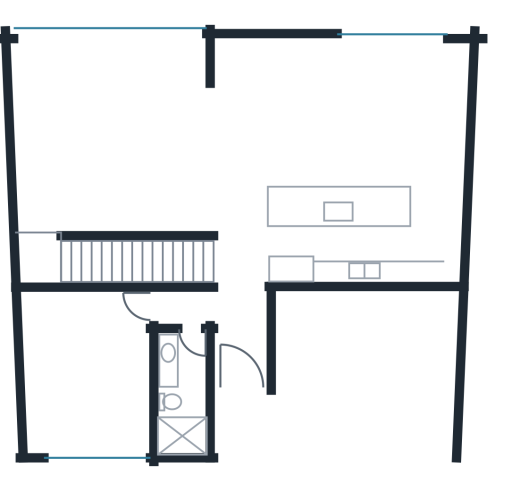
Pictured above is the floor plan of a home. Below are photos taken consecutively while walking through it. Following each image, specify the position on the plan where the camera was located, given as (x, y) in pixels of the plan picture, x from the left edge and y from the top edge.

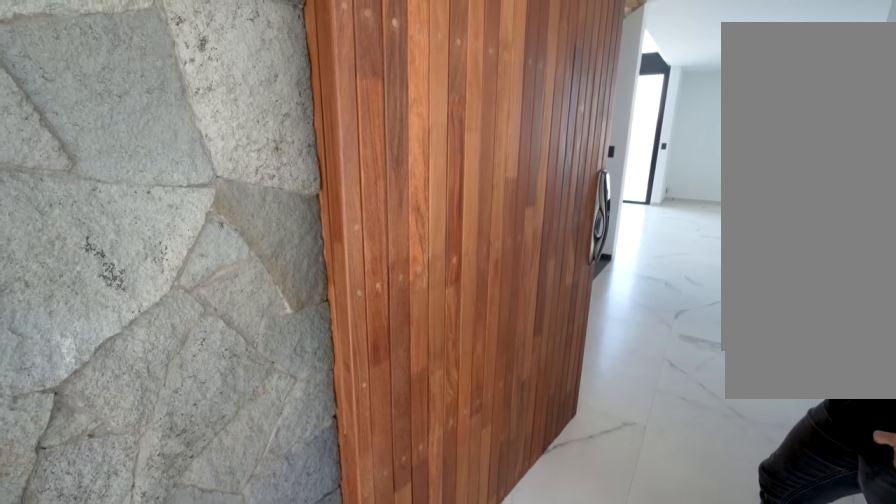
(237, 407)
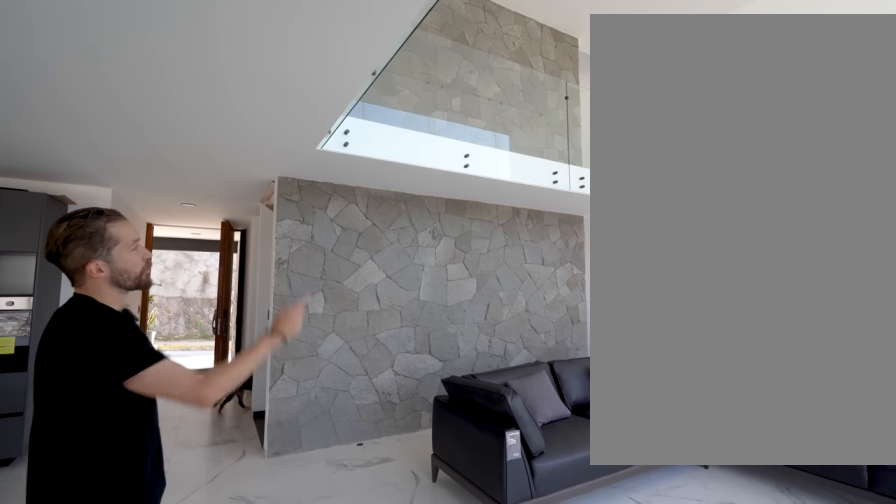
(264, 97)
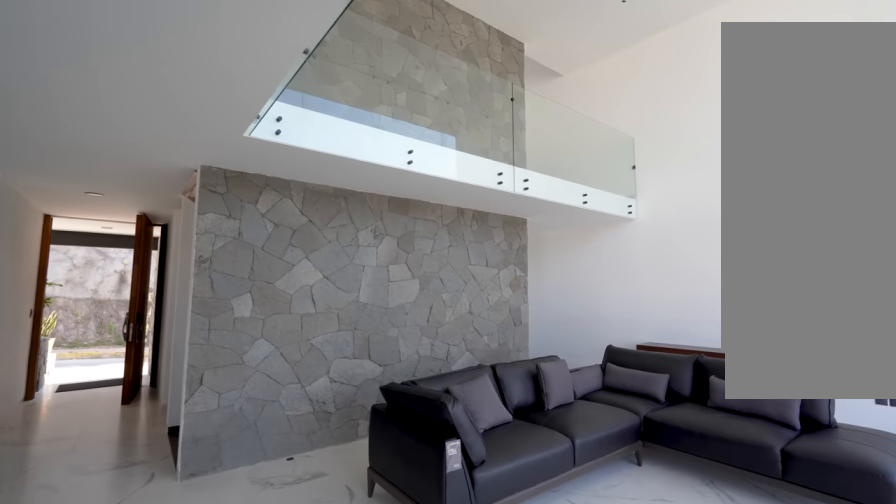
(278, 92)
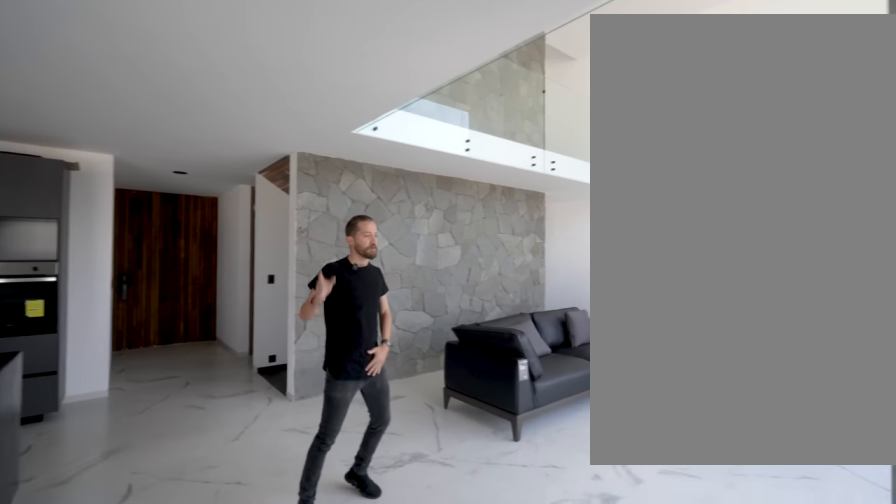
(255, 65)
